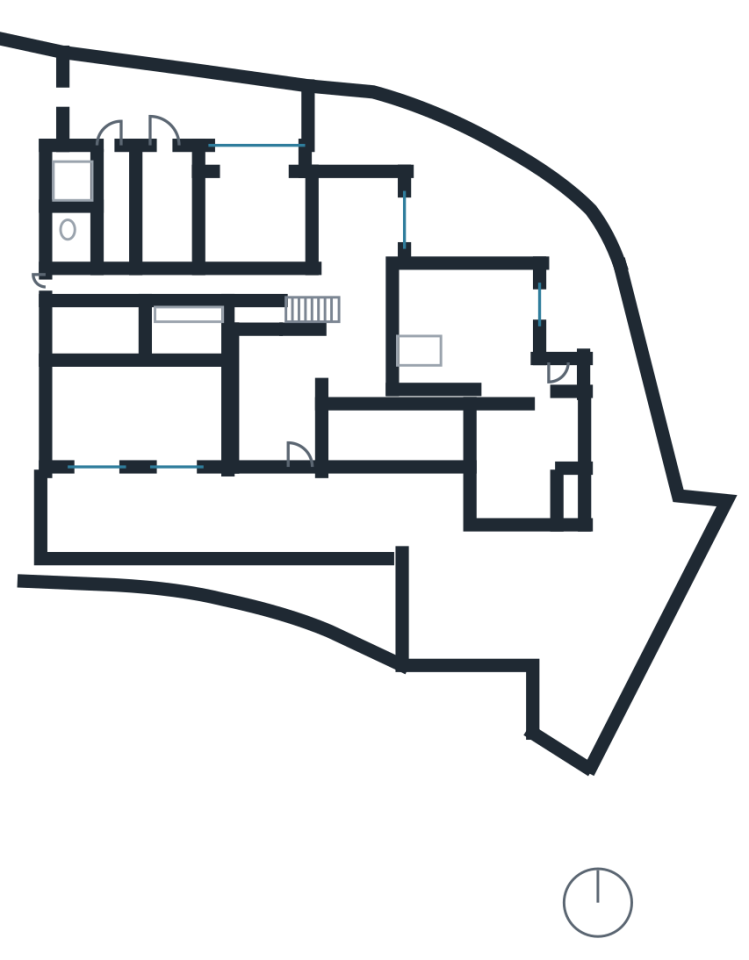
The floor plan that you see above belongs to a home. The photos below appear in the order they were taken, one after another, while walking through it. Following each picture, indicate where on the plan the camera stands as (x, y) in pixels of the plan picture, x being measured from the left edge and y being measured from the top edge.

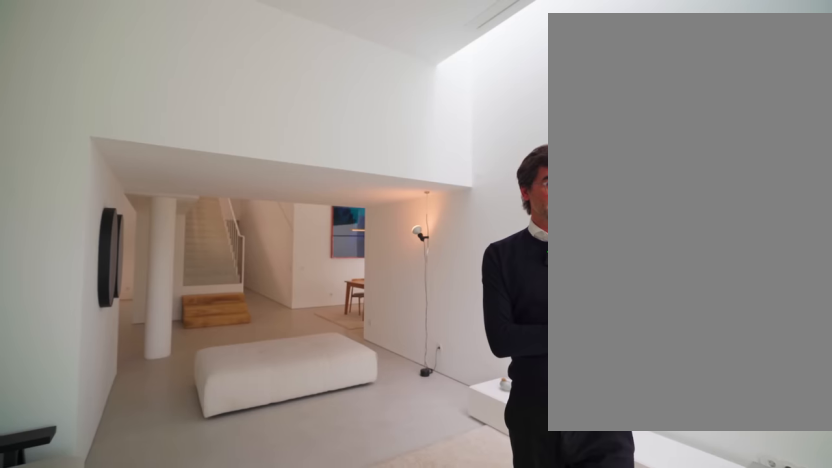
(515, 347)
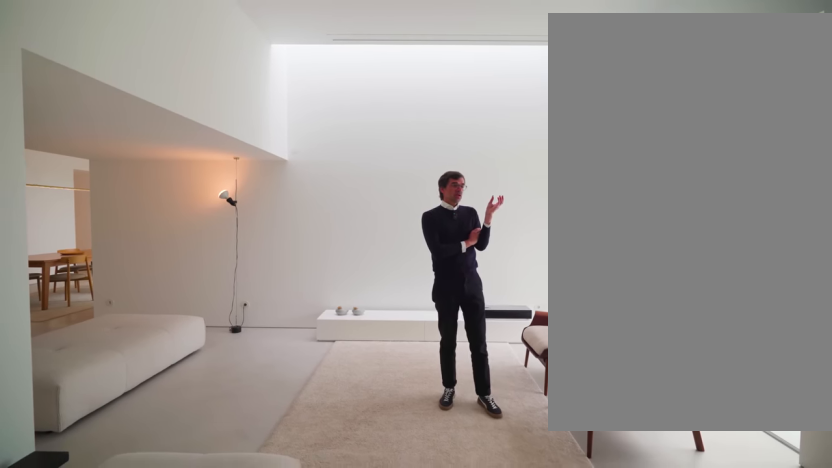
(495, 340)
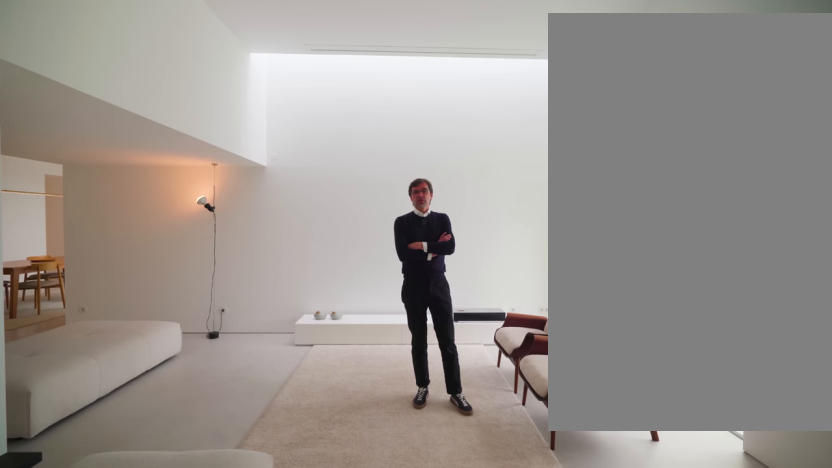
(494, 341)
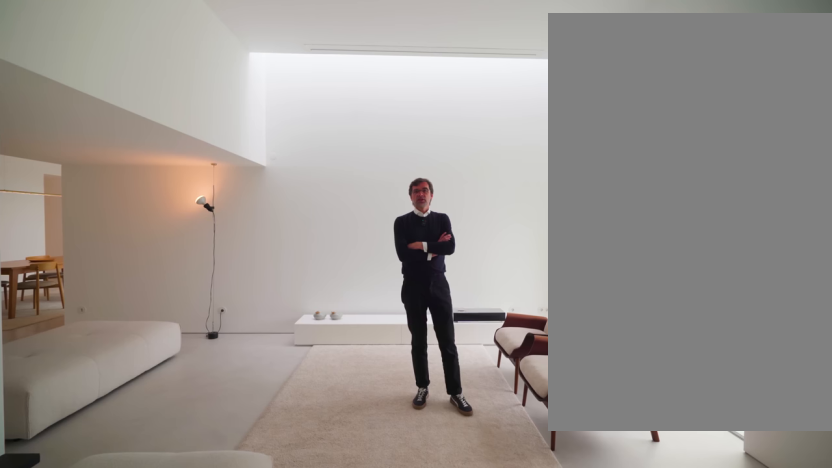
(494, 341)
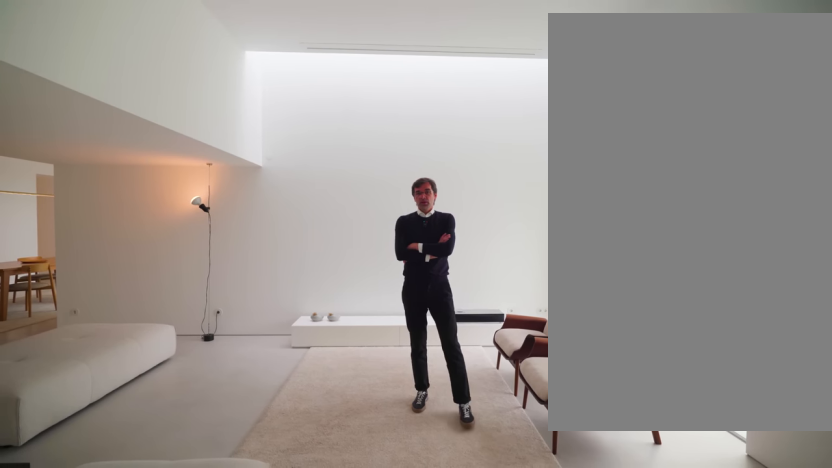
(494, 341)
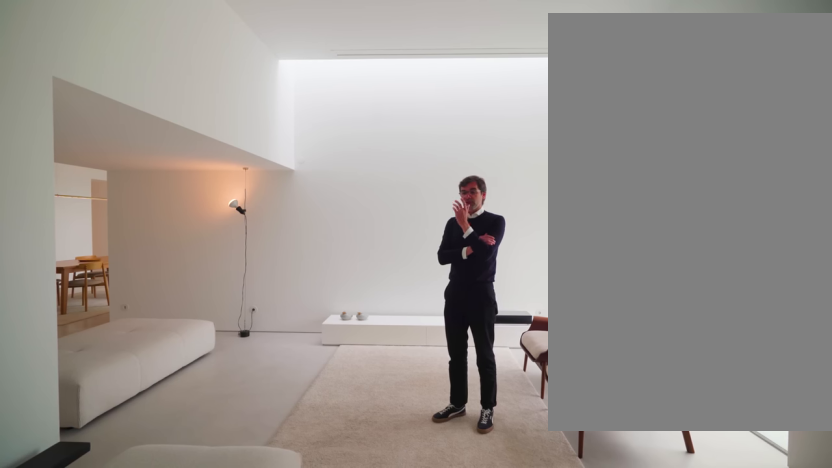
(495, 340)
